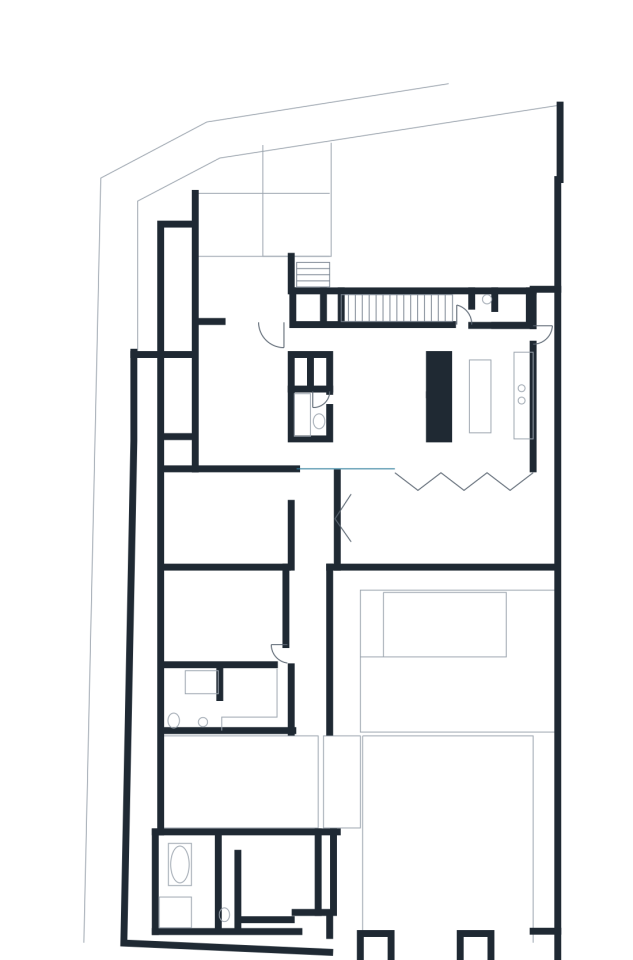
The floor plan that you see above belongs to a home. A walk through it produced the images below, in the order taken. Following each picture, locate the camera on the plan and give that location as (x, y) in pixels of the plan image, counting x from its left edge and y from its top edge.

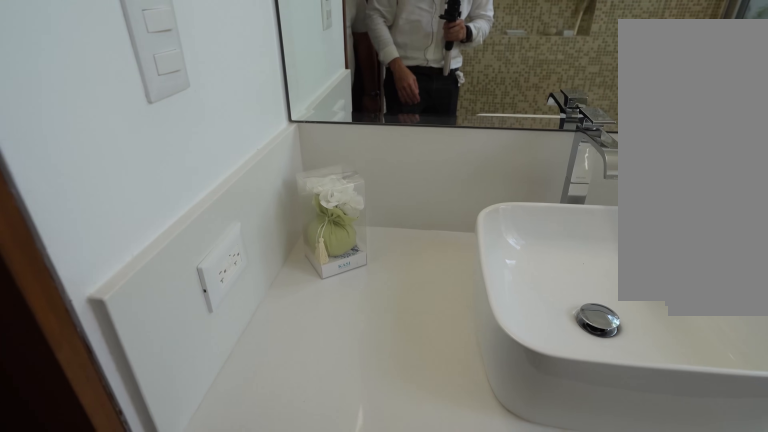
(204, 703)
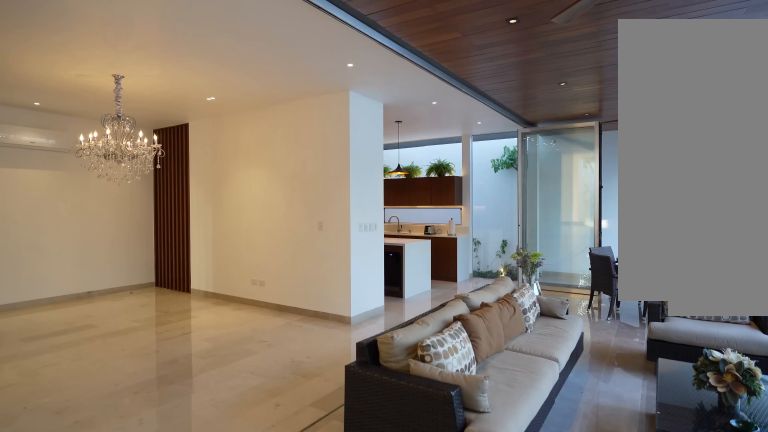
(309, 495)
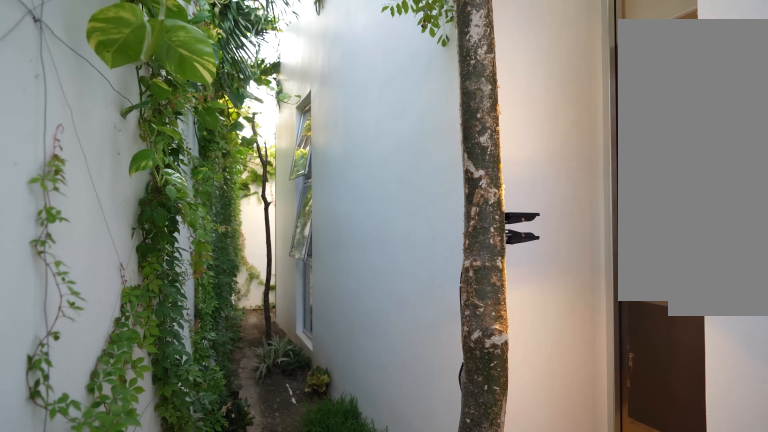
(338, 946)
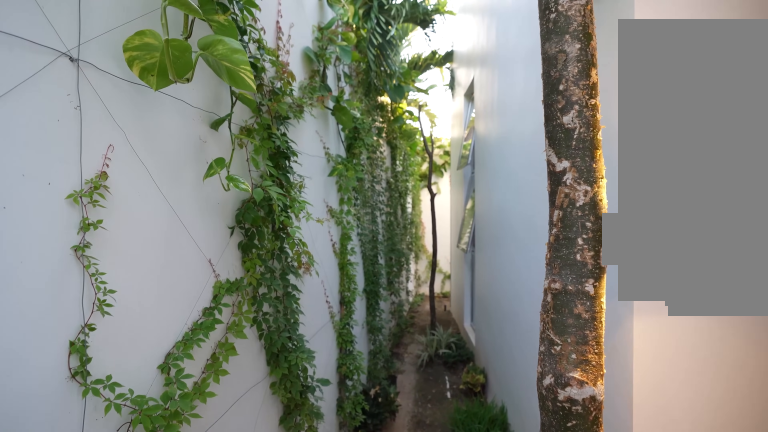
(337, 947)
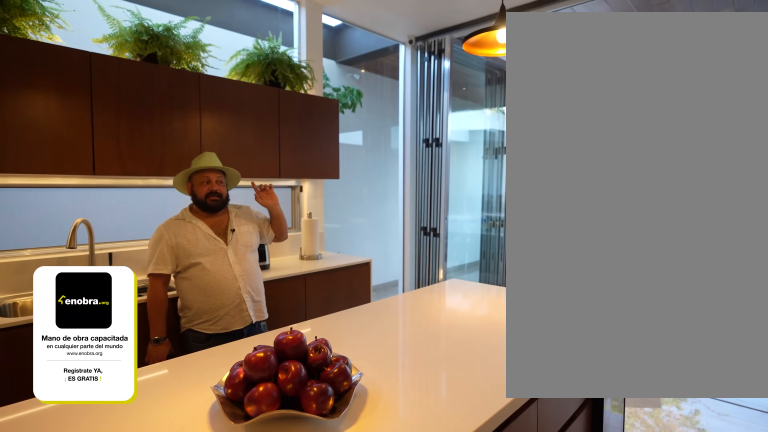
(457, 390)
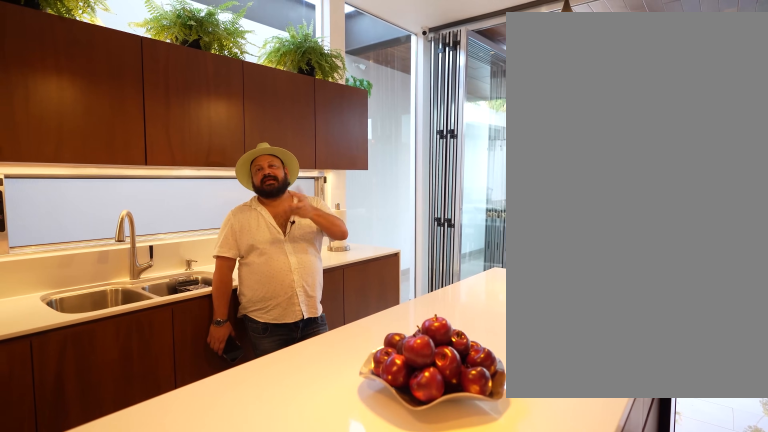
(461, 385)
